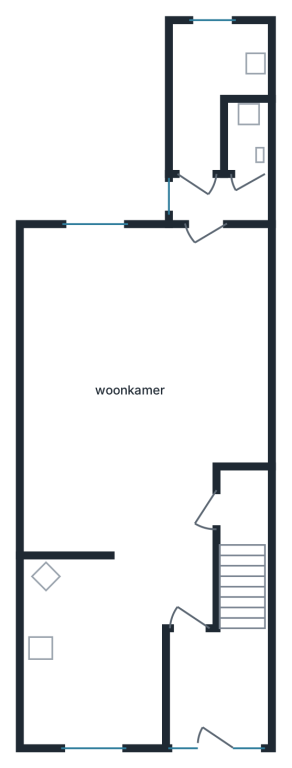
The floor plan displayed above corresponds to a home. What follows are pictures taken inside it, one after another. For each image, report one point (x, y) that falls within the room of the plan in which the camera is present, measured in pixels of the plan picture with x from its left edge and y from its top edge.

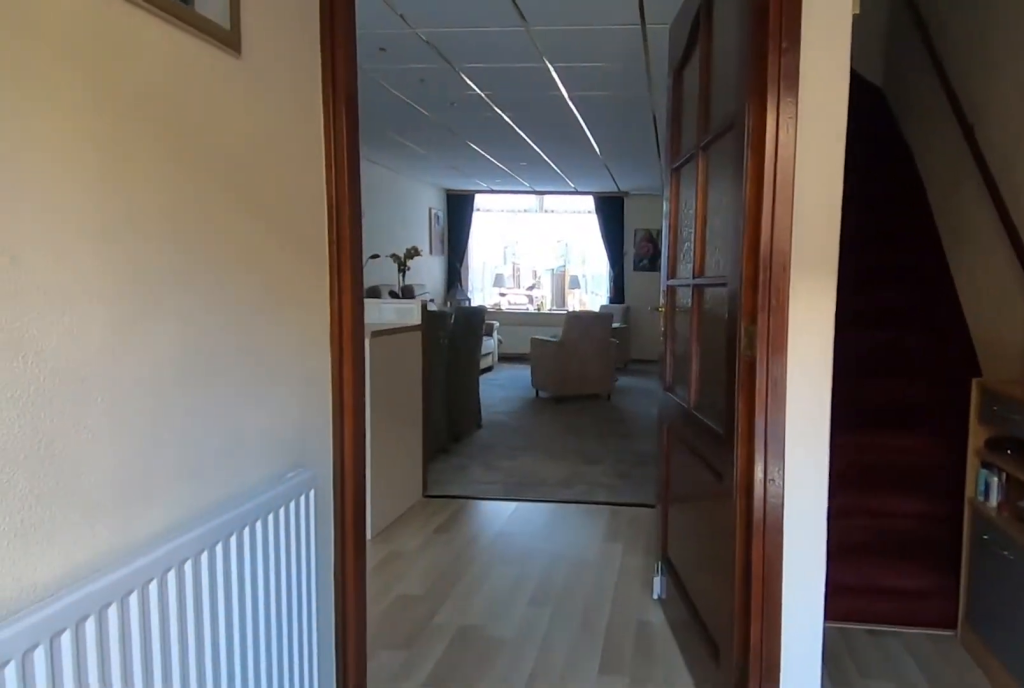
(215, 686)
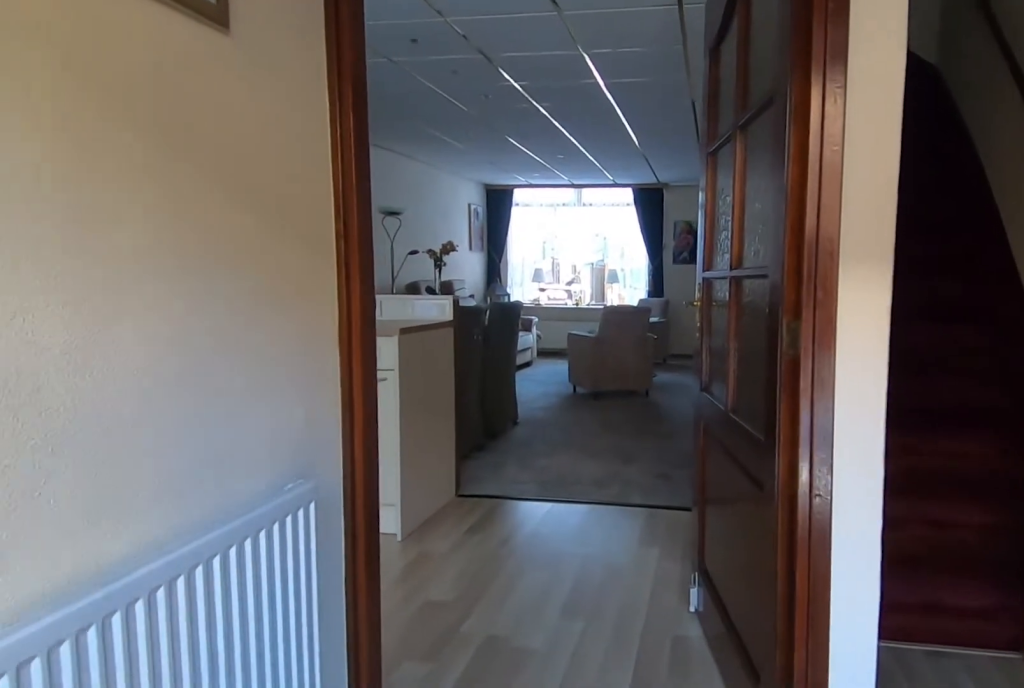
(215, 686)
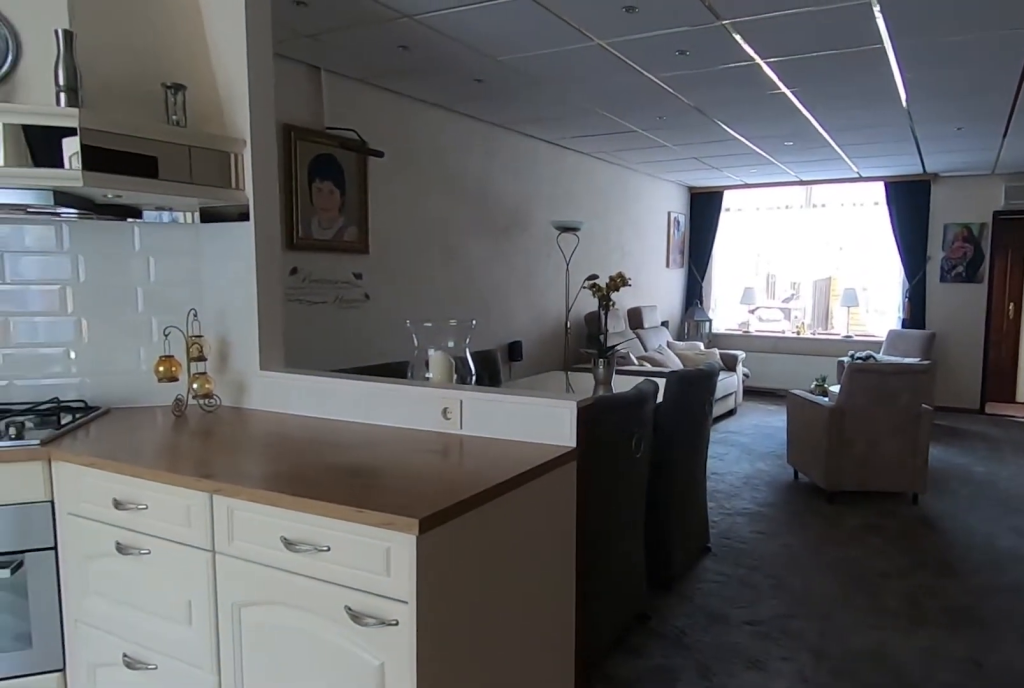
(124, 435)
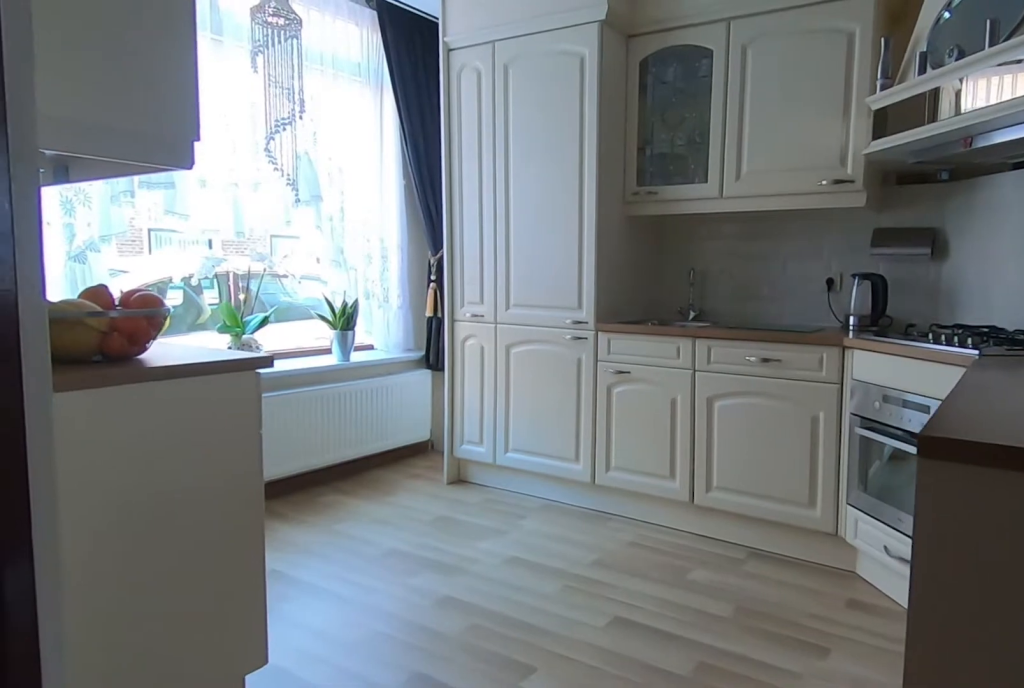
(89, 655)
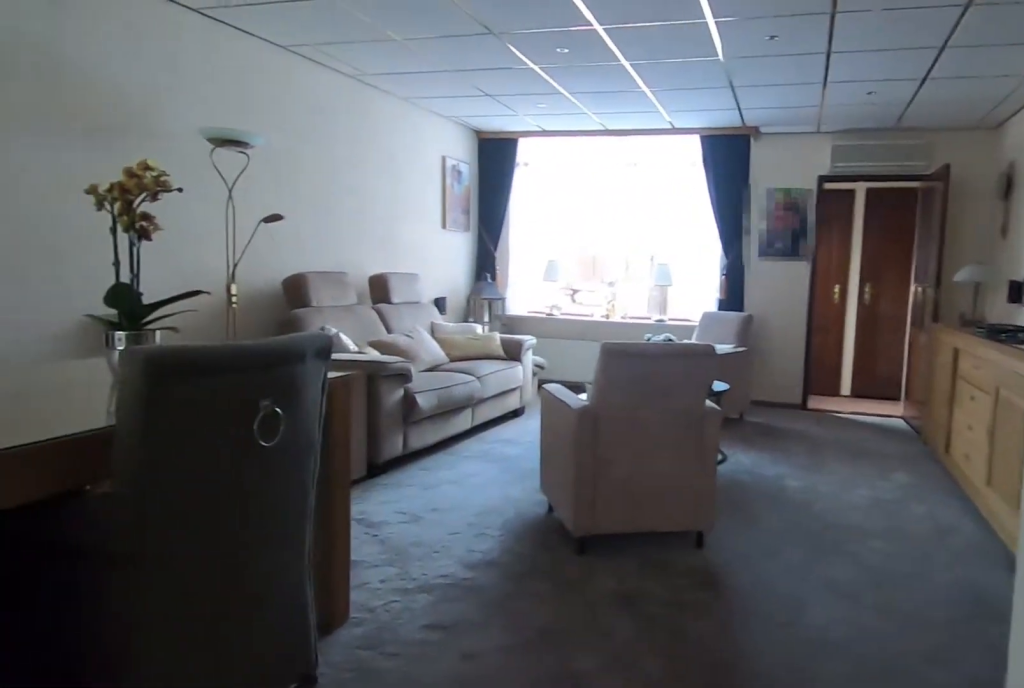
(122, 435)
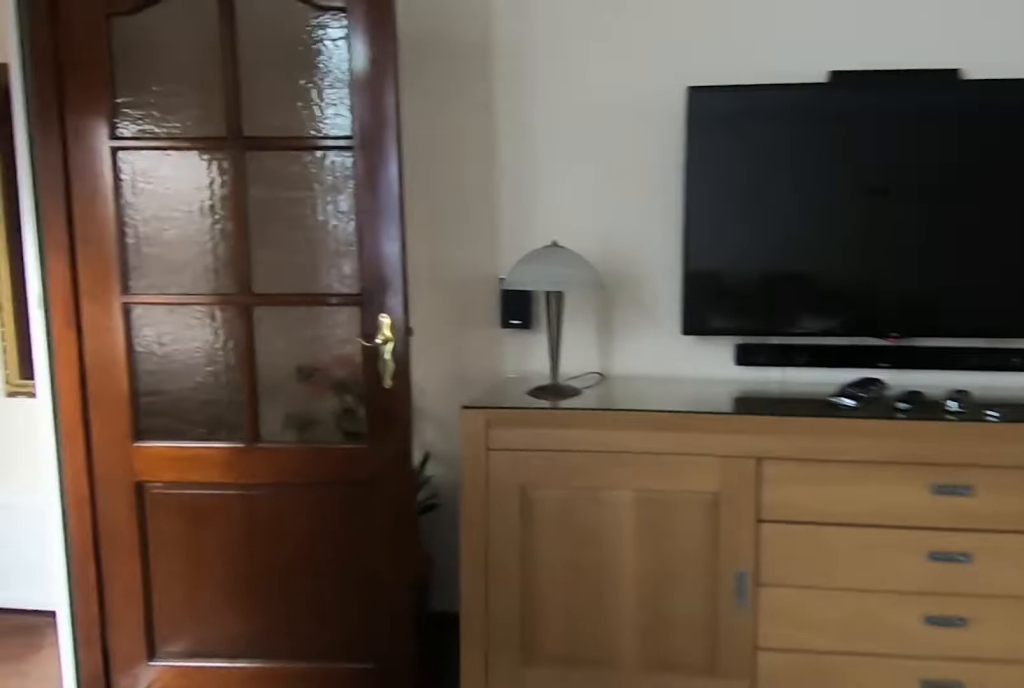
(122, 435)
